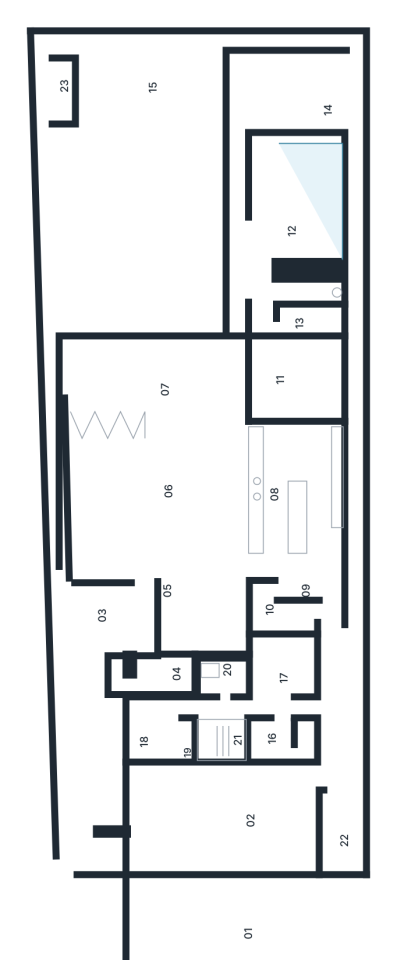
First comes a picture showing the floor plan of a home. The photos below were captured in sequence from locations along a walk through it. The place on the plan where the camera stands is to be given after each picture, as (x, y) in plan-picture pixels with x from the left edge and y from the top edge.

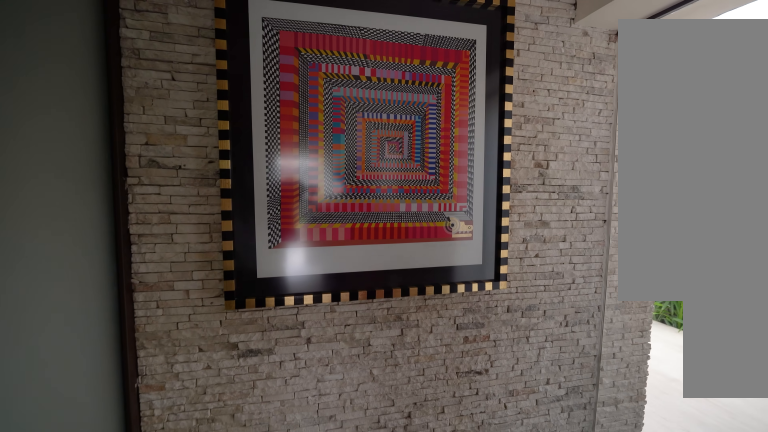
(145, 668)
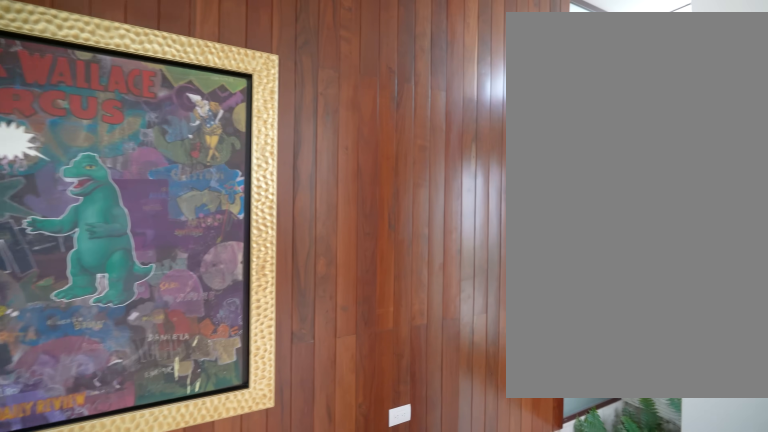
(125, 617)
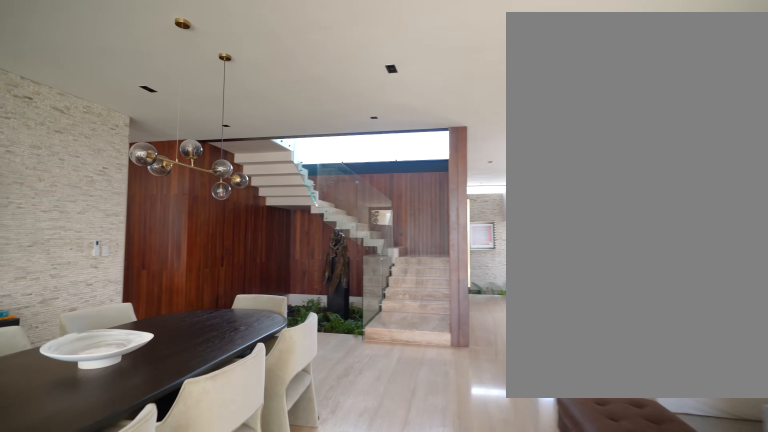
(206, 438)
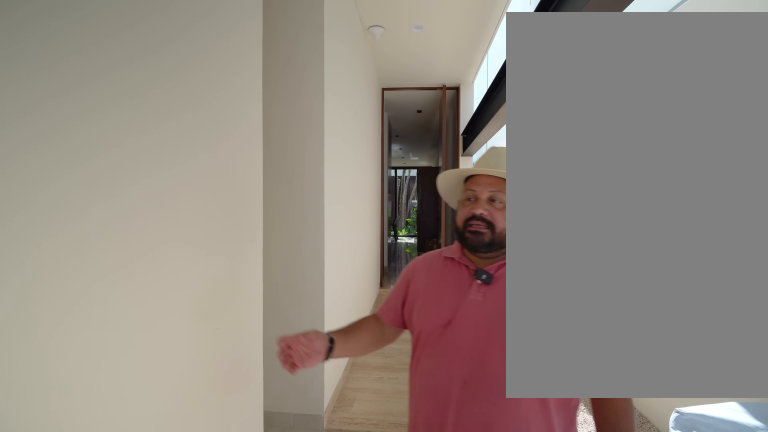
(334, 708)
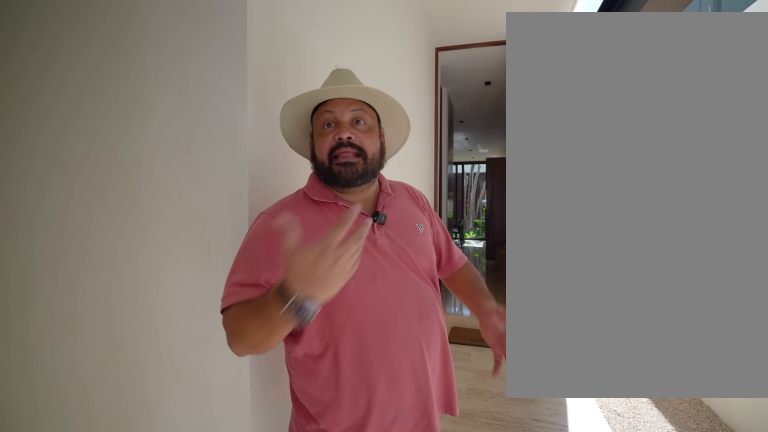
(329, 704)
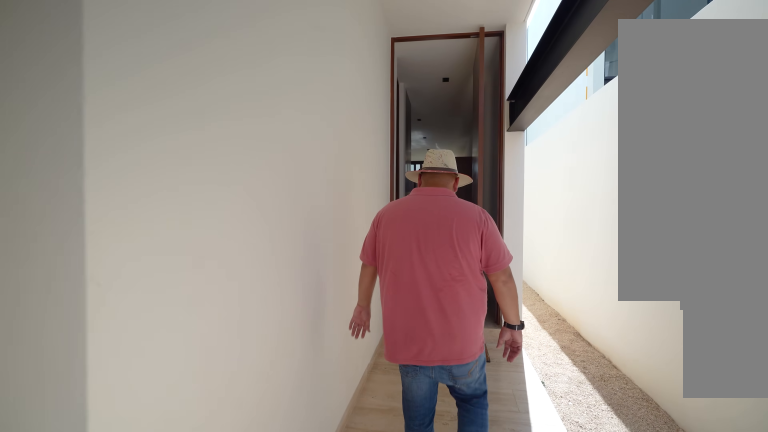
(330, 704)
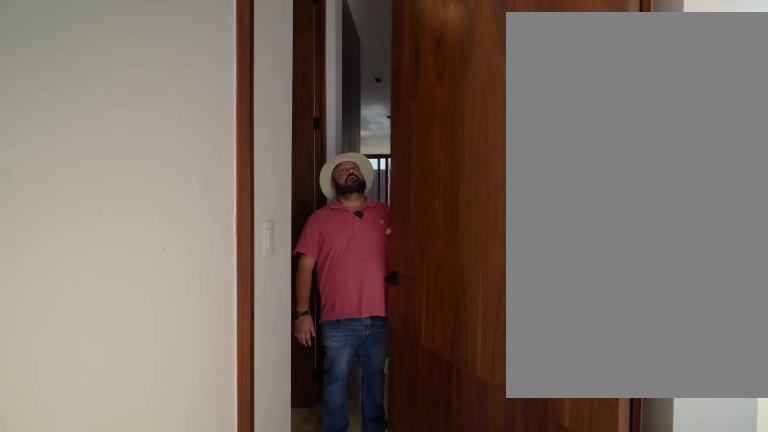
(333, 684)
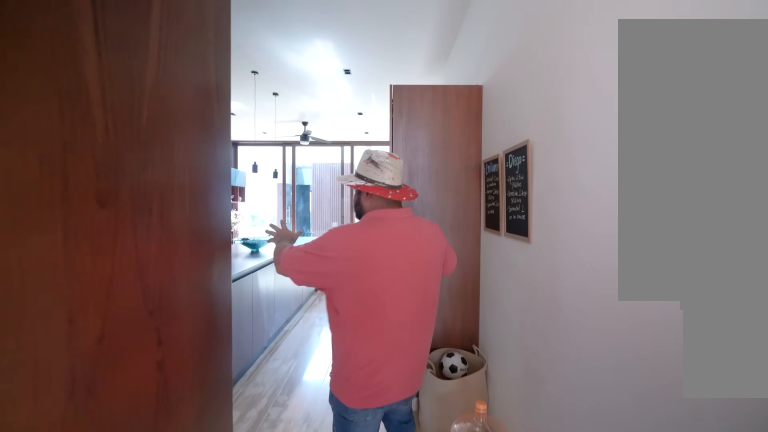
(330, 608)
